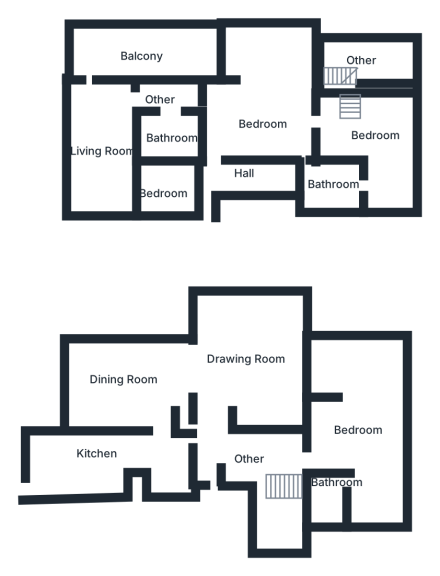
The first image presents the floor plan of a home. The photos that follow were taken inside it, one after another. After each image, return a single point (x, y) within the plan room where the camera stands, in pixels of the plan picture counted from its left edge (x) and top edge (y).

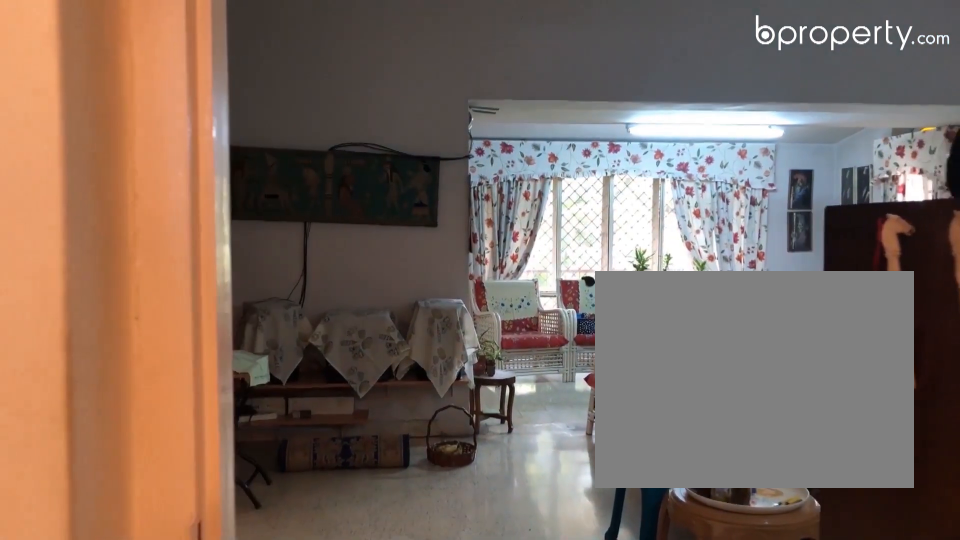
(275, 102)
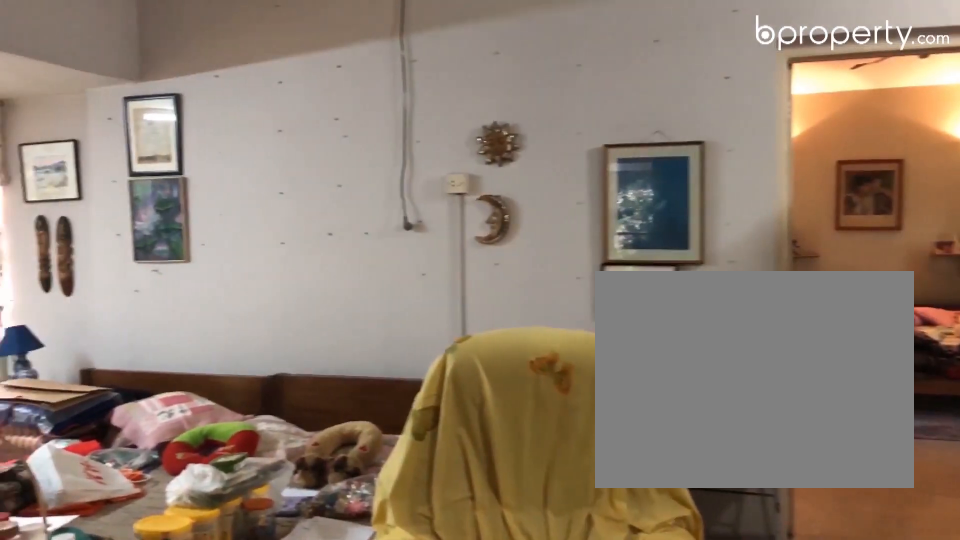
(276, 100)
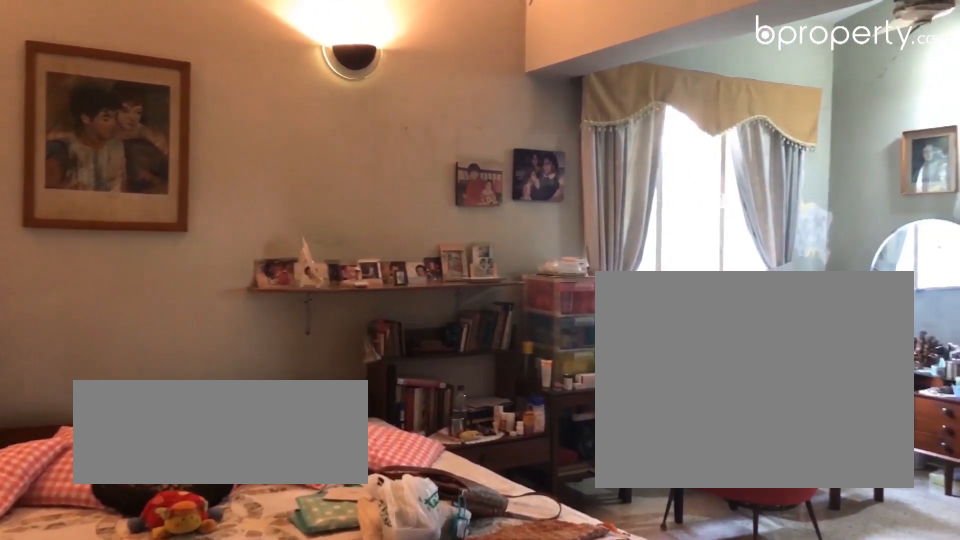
(342, 131)
